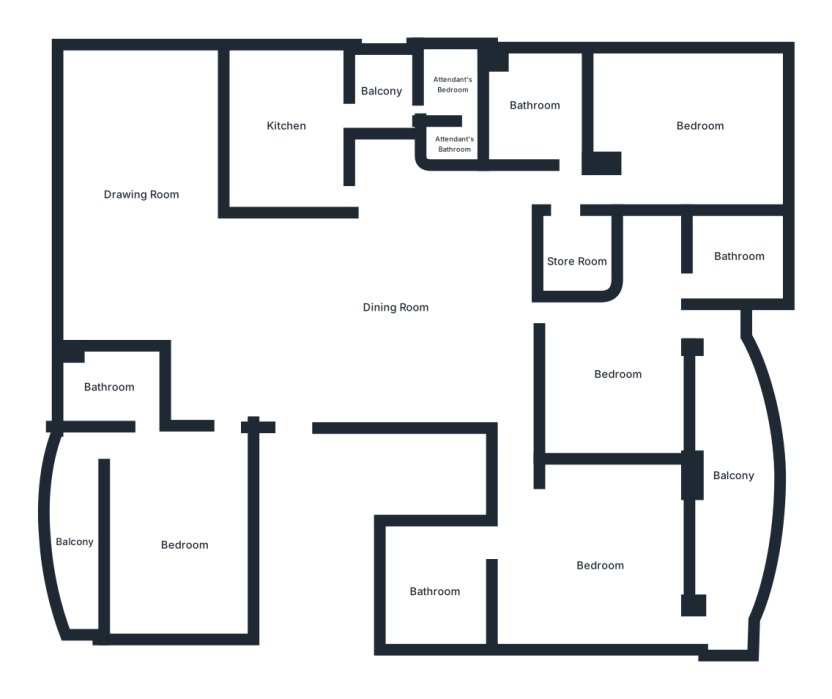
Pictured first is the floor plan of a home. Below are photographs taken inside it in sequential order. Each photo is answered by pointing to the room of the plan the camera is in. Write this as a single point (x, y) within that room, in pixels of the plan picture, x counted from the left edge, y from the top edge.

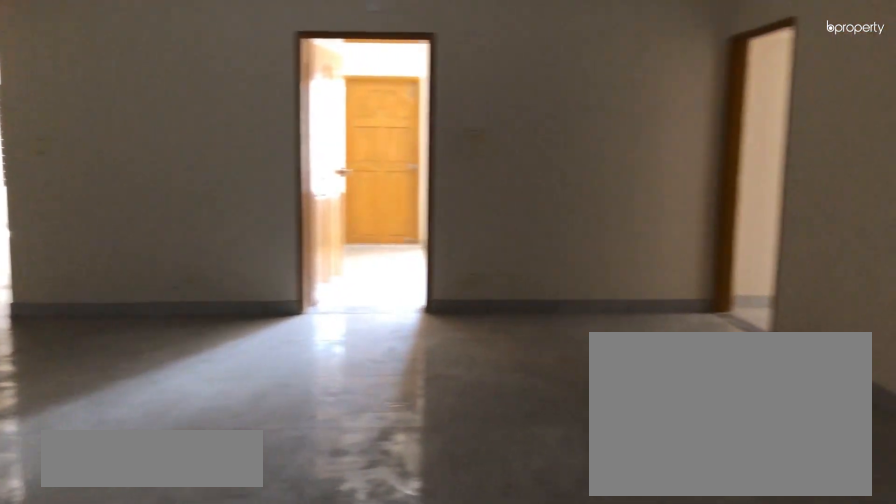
(396, 306)
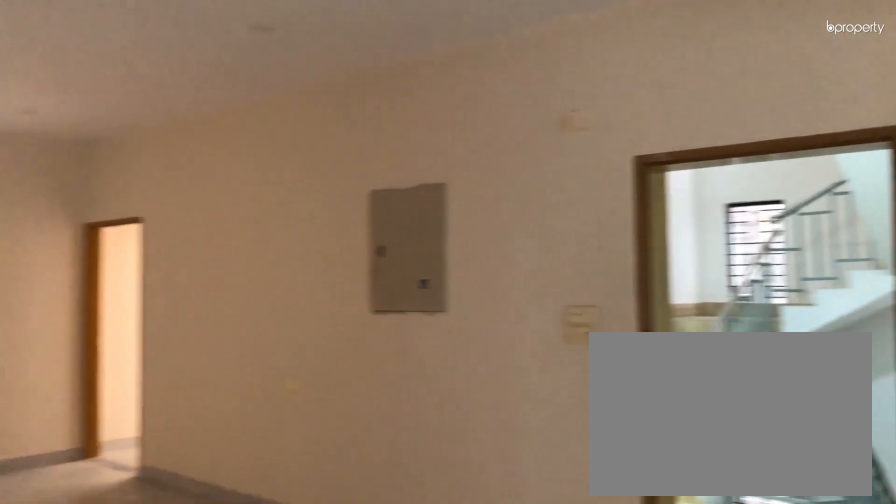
(396, 306)
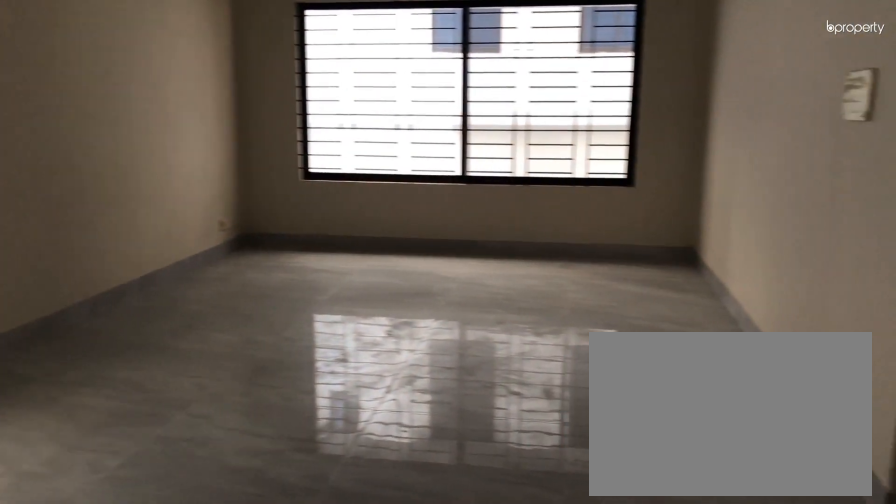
(138, 169)
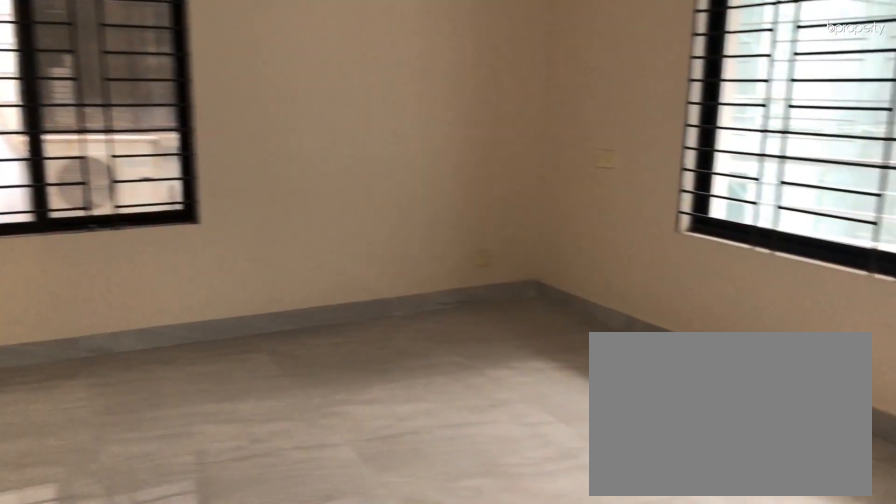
(177, 546)
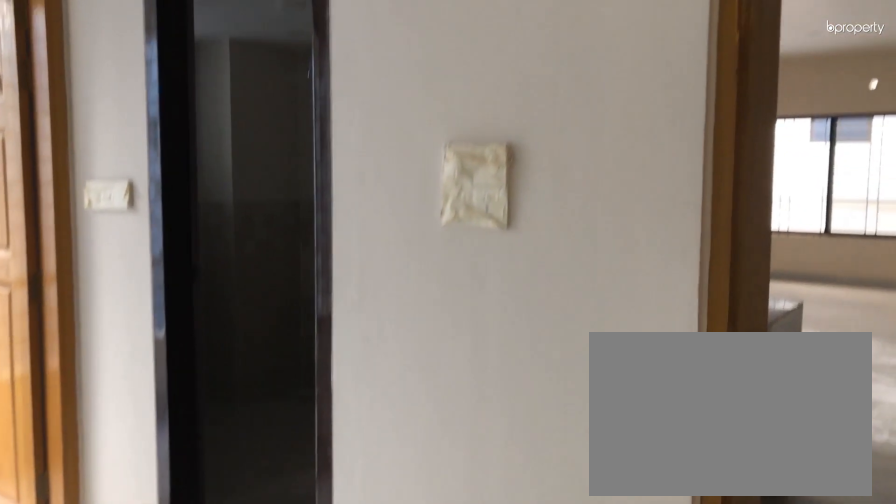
(177, 546)
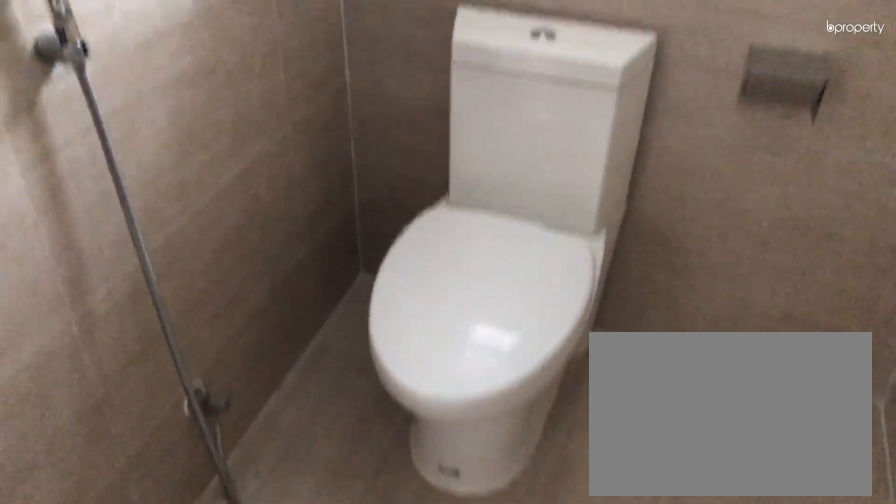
(112, 385)
